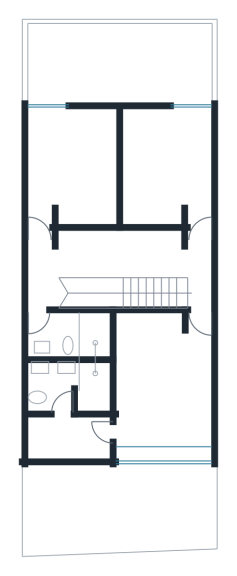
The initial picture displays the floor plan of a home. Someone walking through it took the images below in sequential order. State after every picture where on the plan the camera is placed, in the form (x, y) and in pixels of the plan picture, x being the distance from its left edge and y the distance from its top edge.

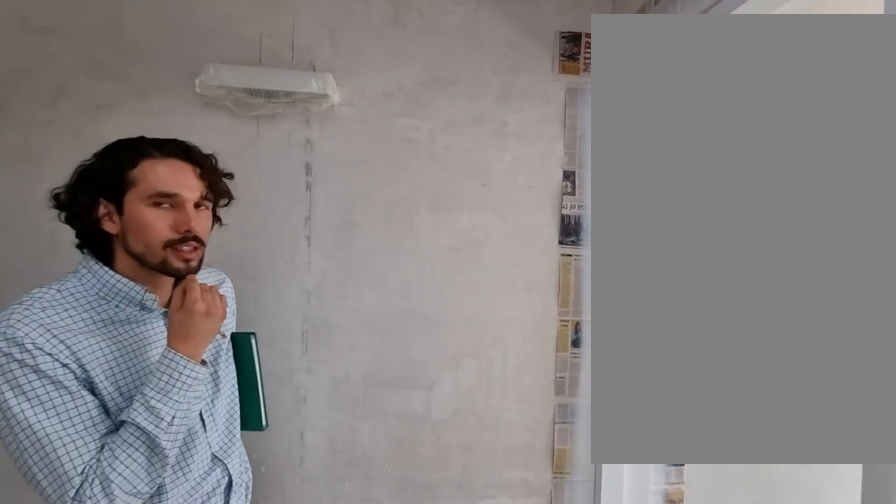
(42, 265)
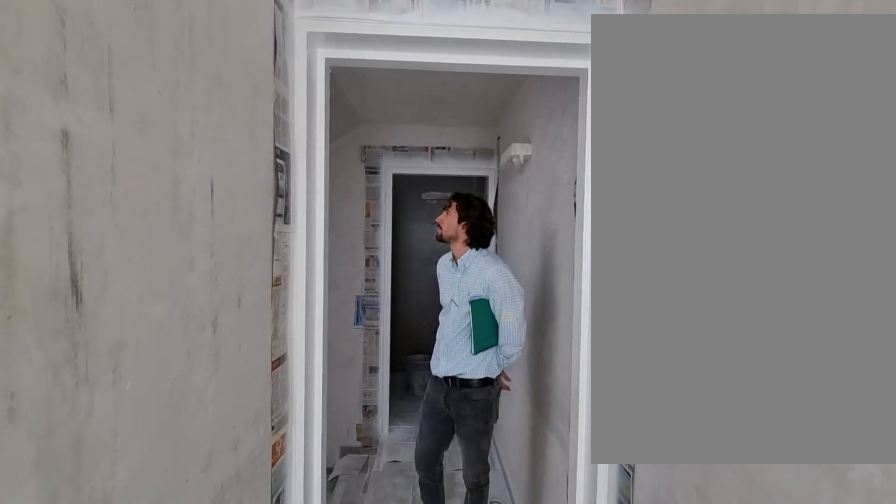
(41, 200)
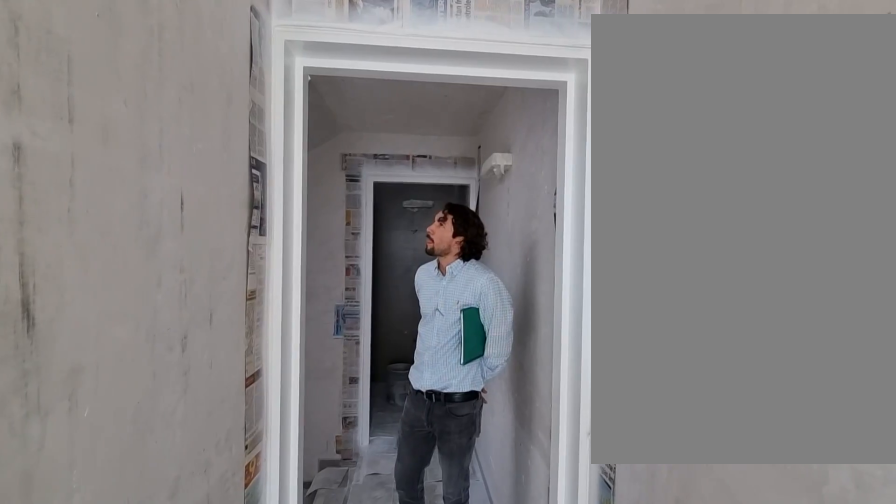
(41, 200)
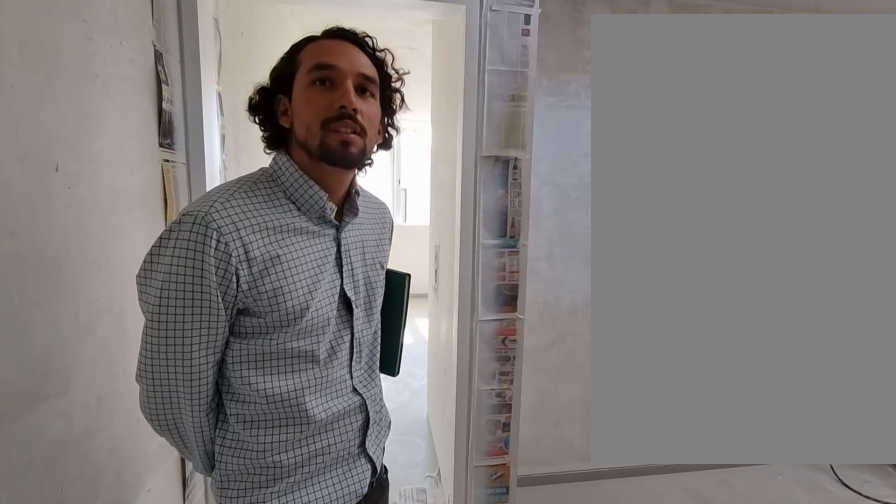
(44, 295)
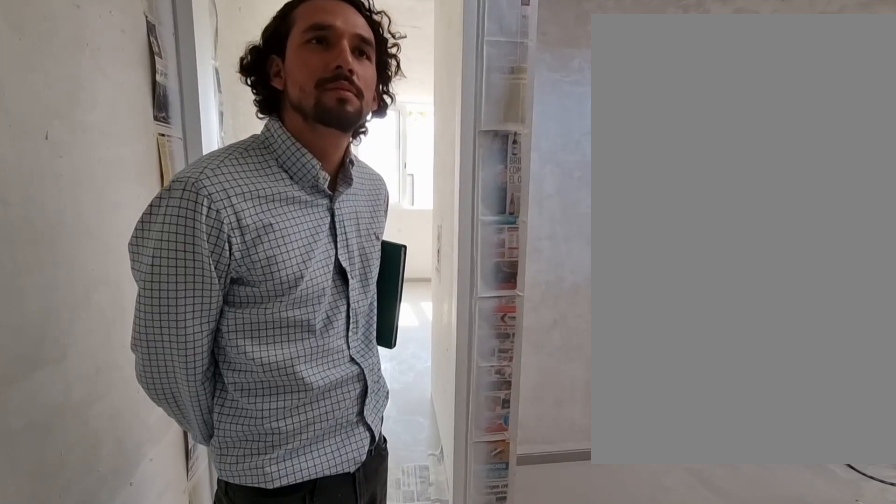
(44, 296)
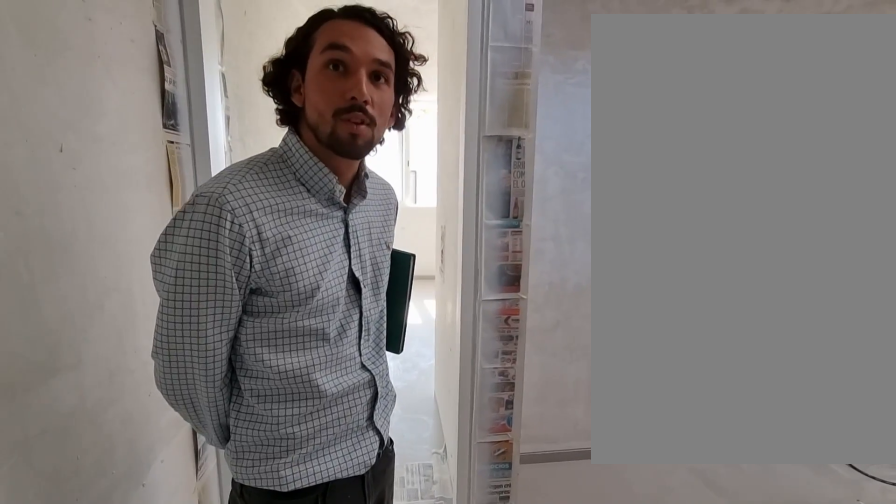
(45, 296)
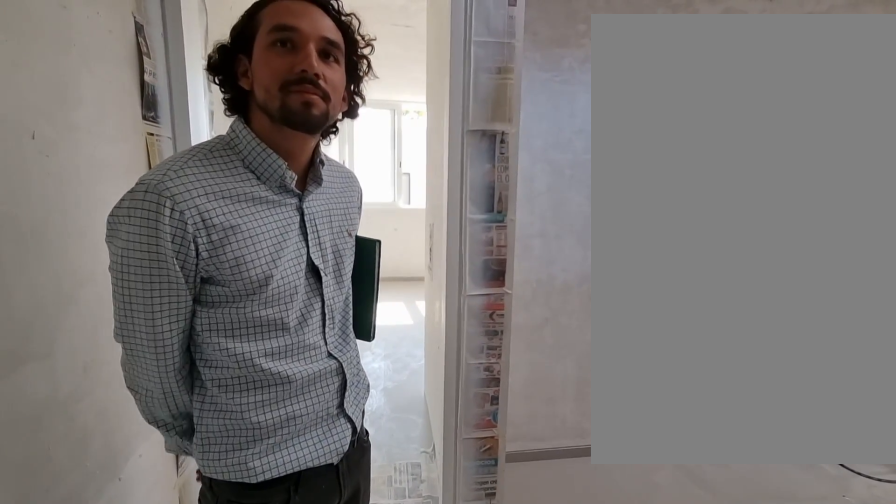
(44, 295)
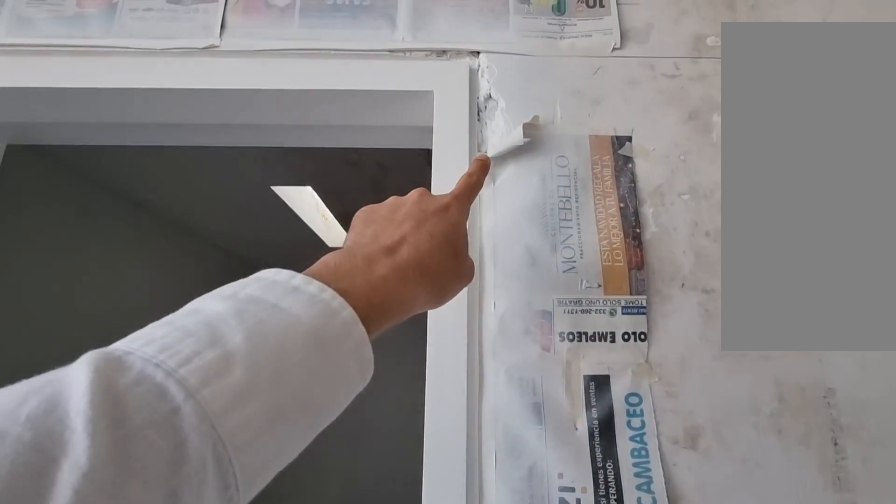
(127, 426)
